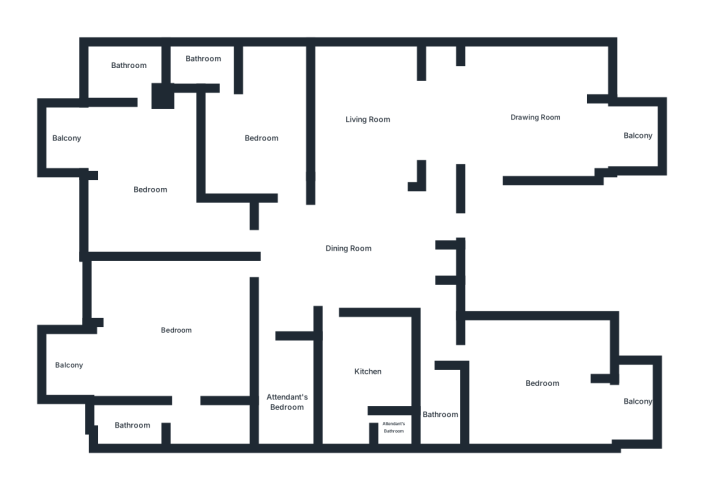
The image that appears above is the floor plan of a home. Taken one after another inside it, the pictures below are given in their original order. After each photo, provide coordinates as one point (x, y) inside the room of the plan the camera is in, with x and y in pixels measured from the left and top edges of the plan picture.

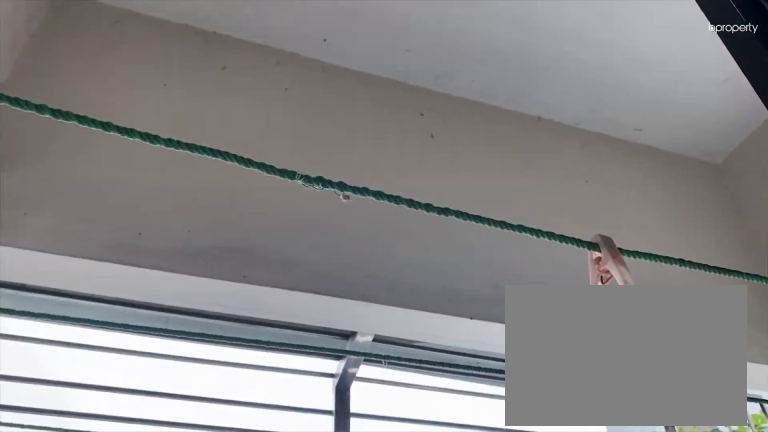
(642, 135)
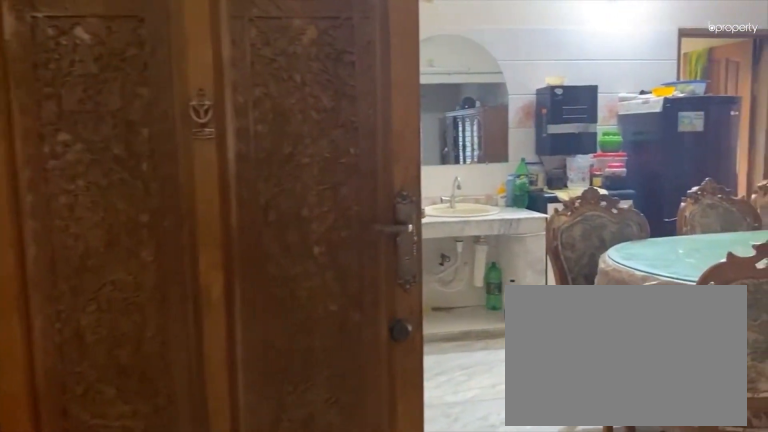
(348, 253)
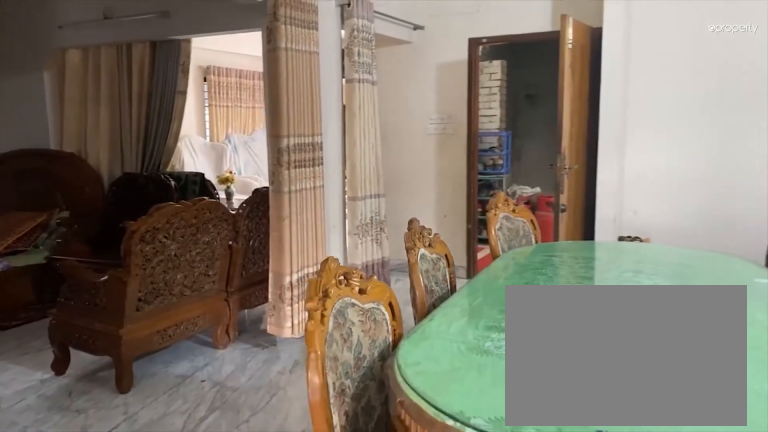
(348, 253)
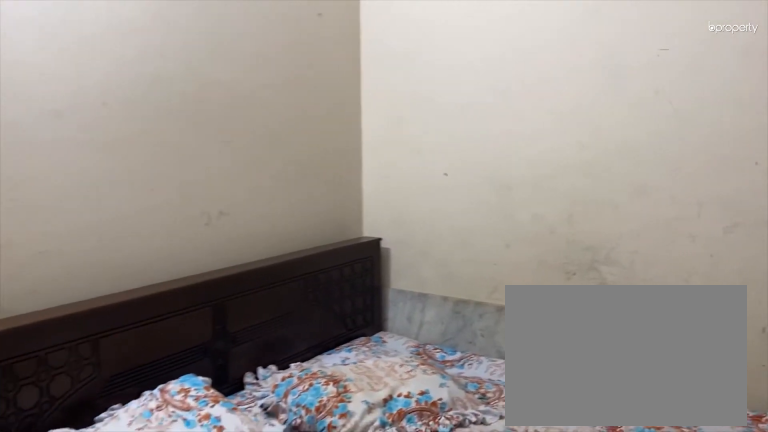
(265, 139)
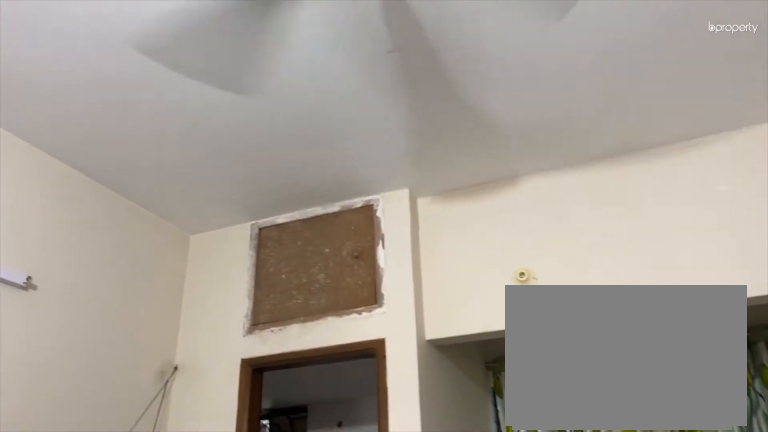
(264, 139)
